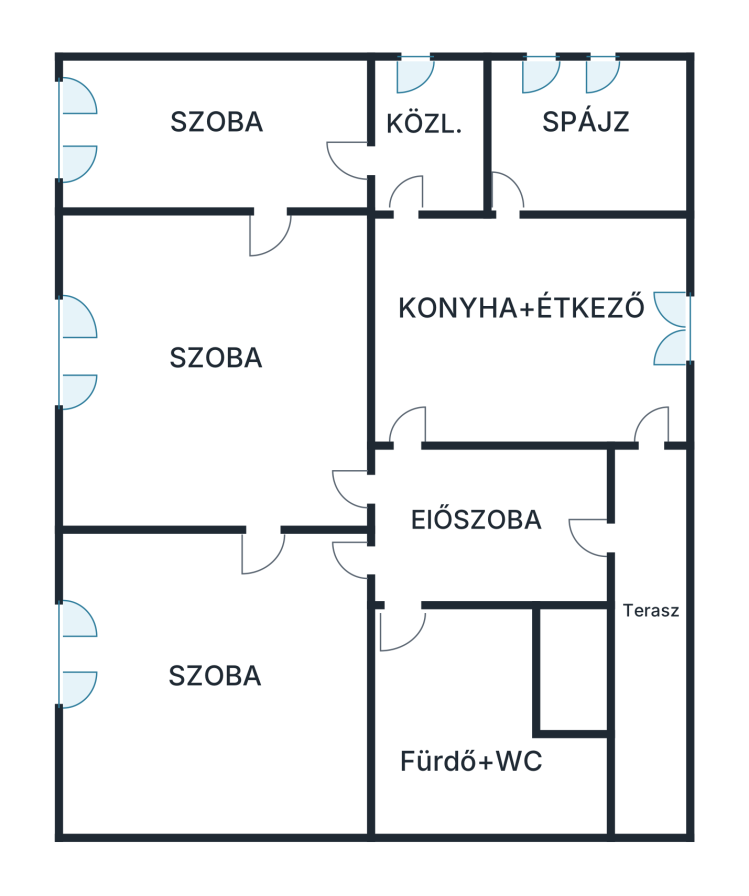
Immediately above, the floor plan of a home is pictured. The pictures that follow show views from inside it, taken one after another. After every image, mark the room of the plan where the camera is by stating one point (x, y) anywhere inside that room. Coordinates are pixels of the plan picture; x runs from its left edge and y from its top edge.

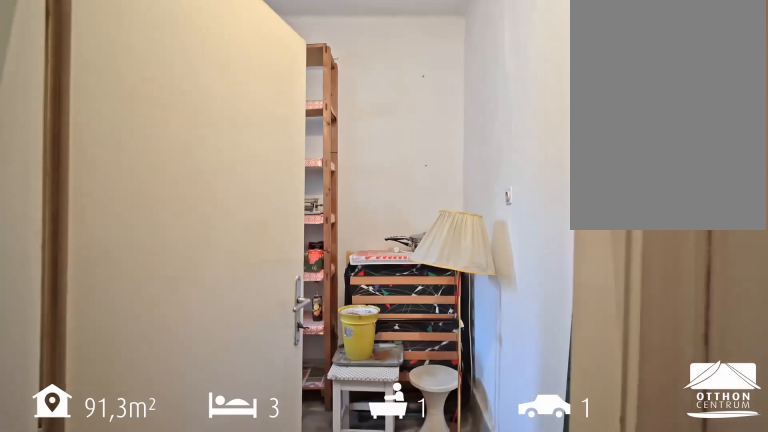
(582, 131)
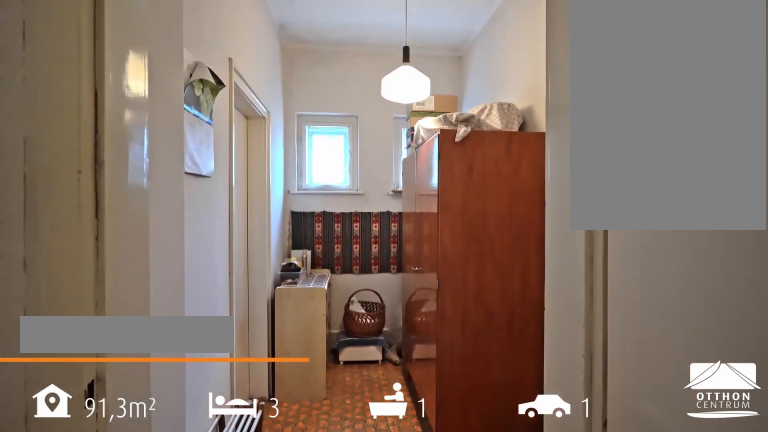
(434, 136)
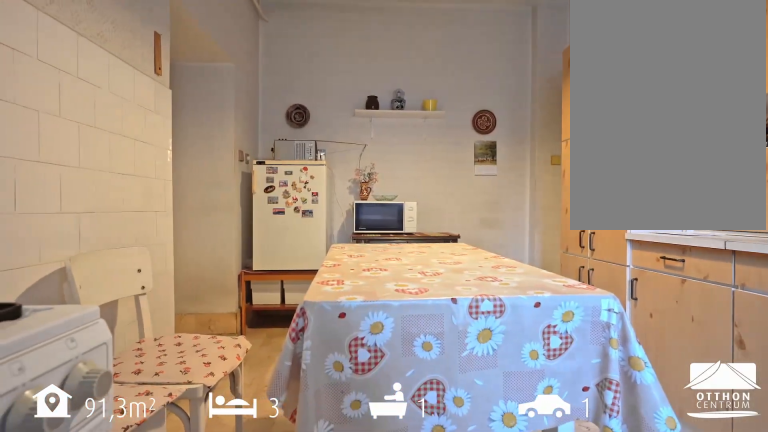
(534, 338)
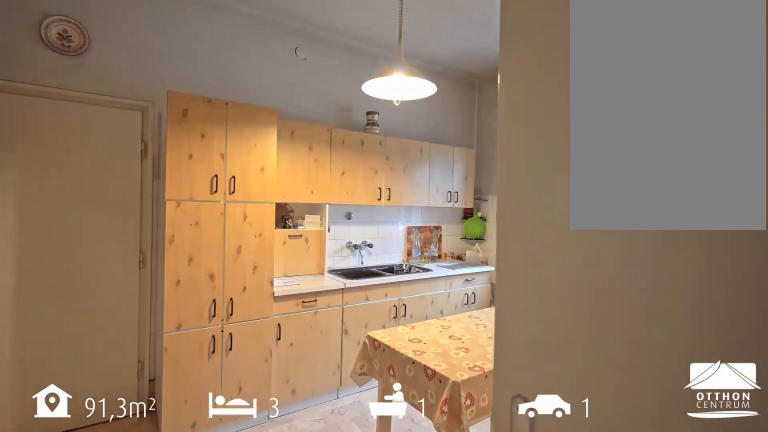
(534, 338)
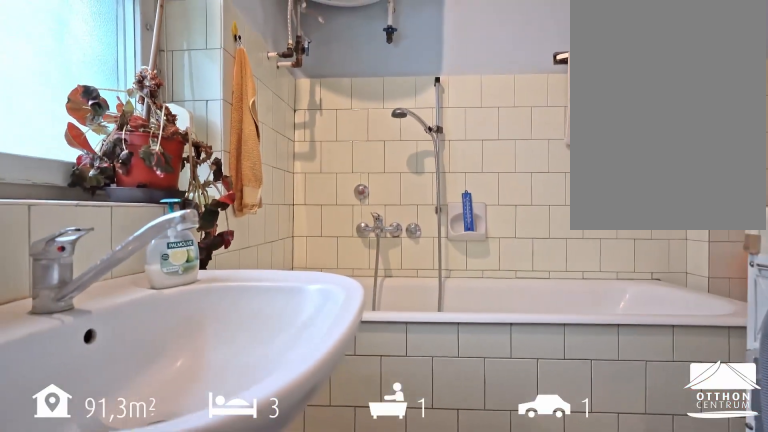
(455, 728)
